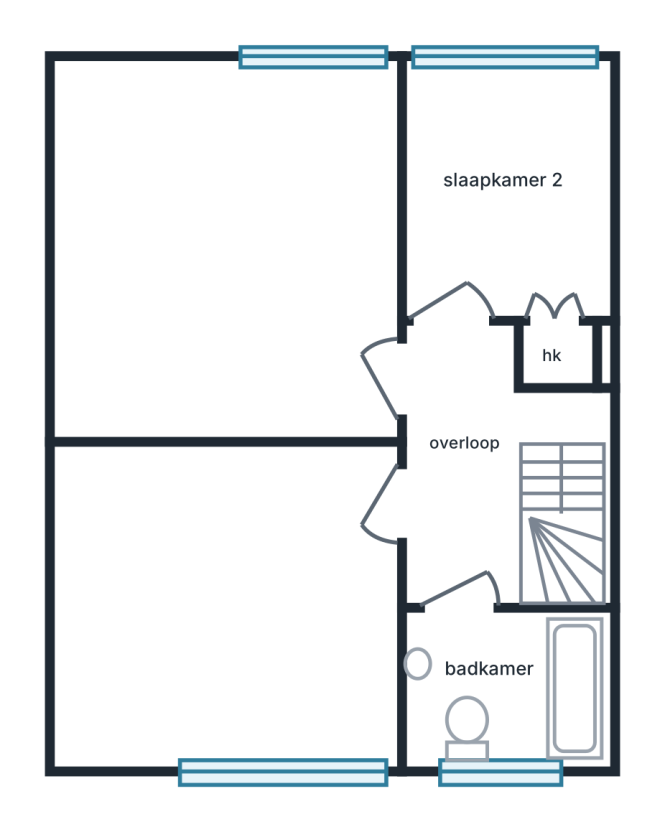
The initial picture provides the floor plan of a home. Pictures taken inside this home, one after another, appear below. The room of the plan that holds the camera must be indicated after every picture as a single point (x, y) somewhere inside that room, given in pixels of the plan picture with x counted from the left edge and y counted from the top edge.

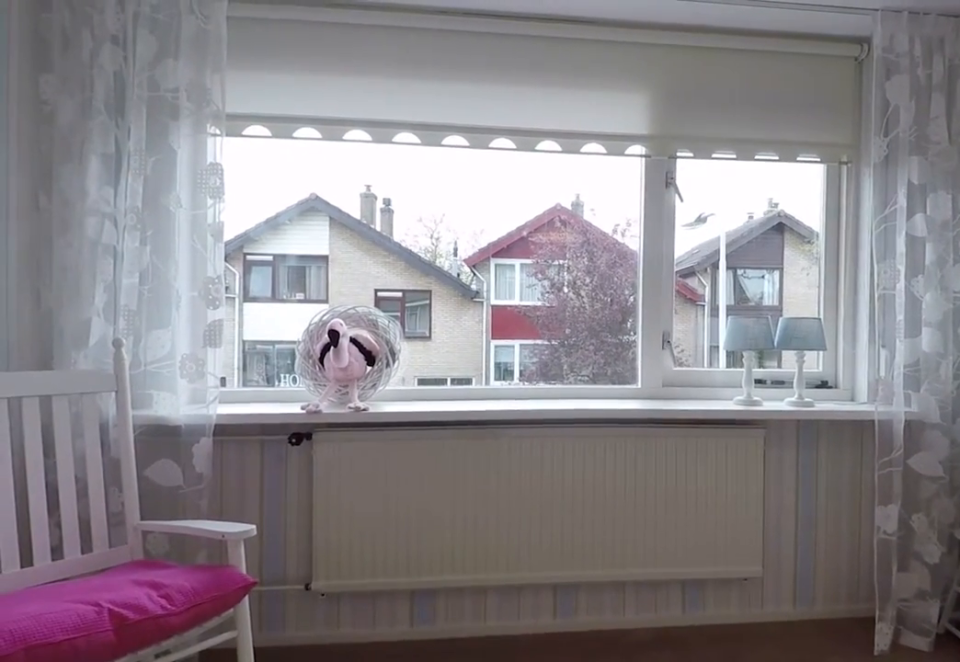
(75, 599)
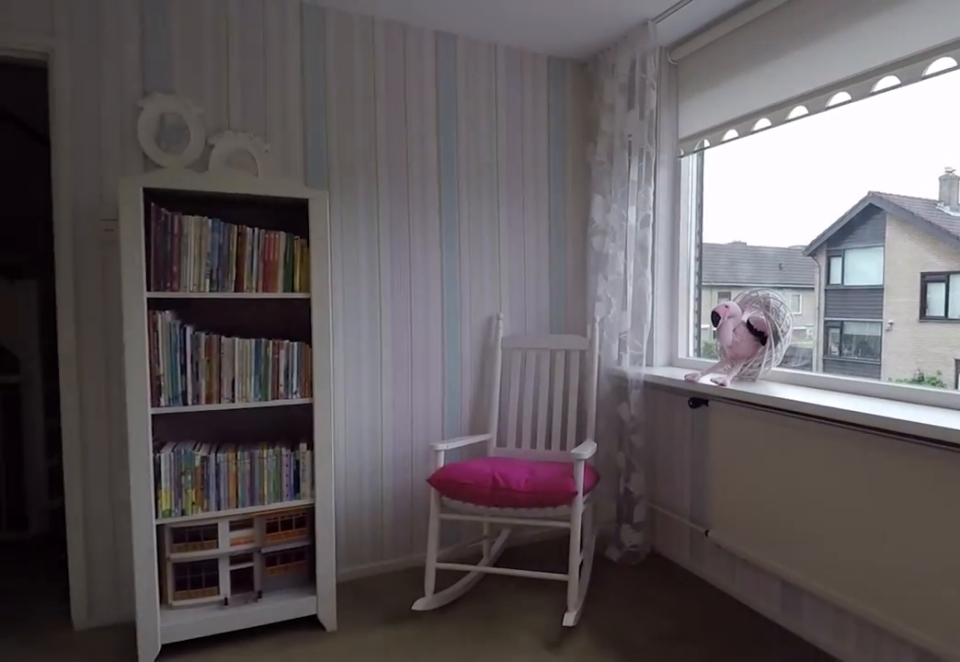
(75, 599)
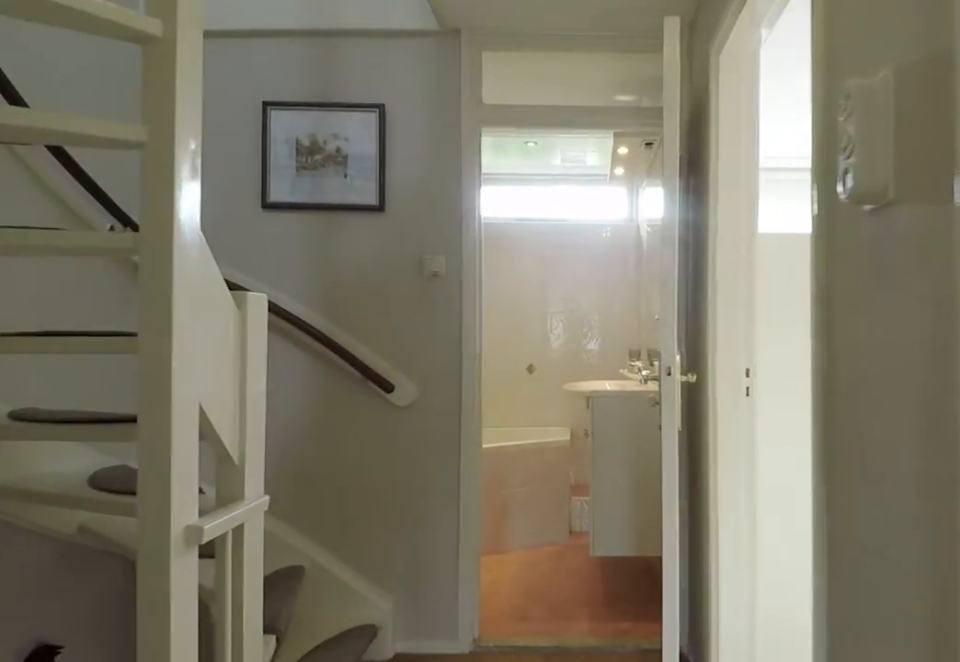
(473, 465)
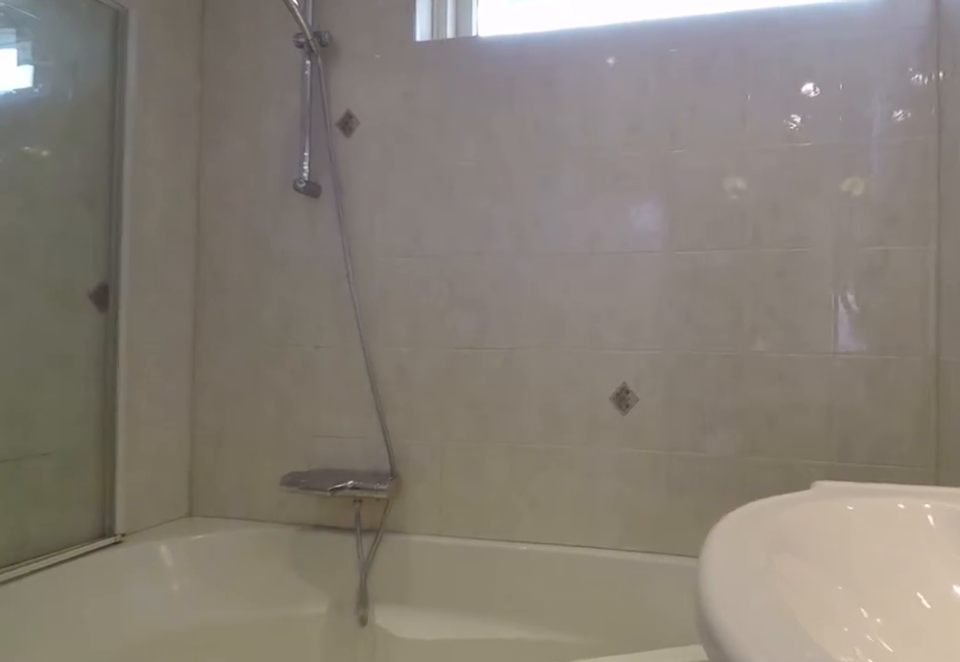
(503, 688)
